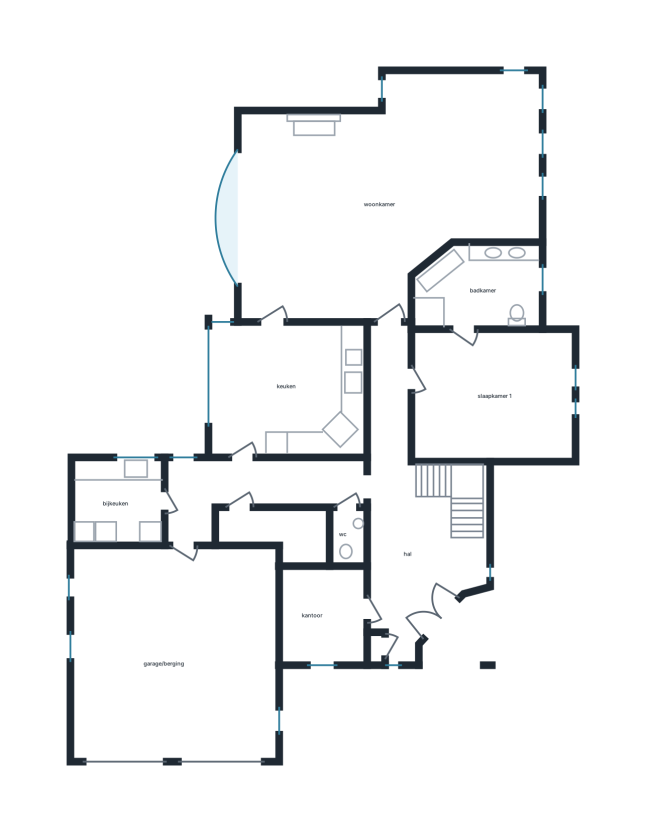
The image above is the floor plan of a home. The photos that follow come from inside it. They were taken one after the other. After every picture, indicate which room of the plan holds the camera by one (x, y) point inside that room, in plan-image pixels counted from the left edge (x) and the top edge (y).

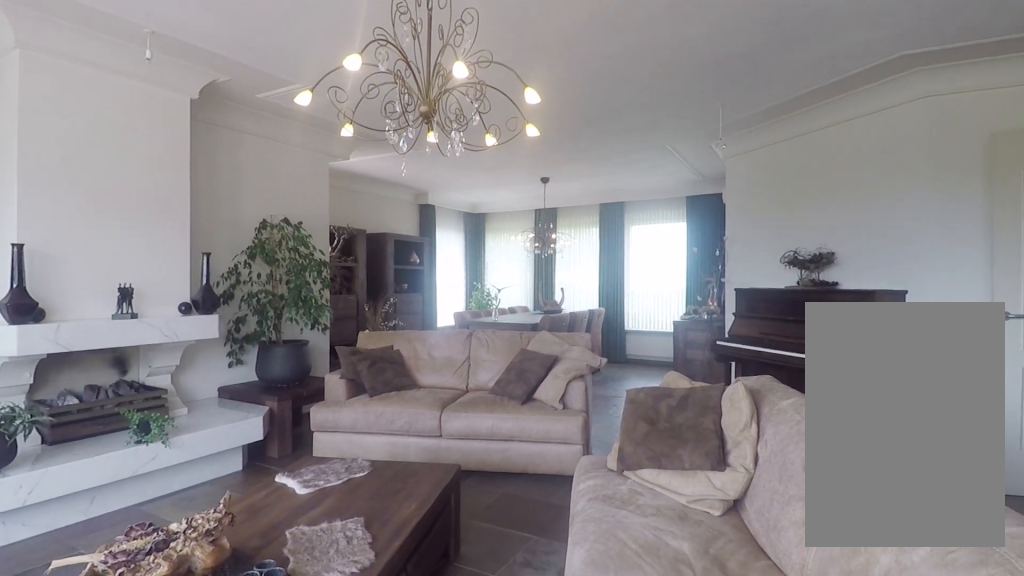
(376, 194)
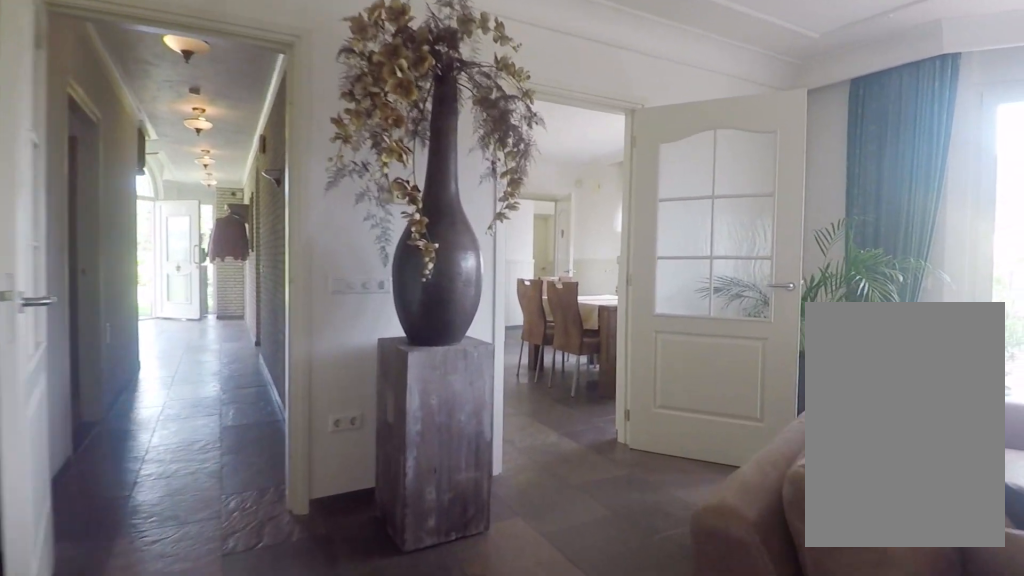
(376, 194)
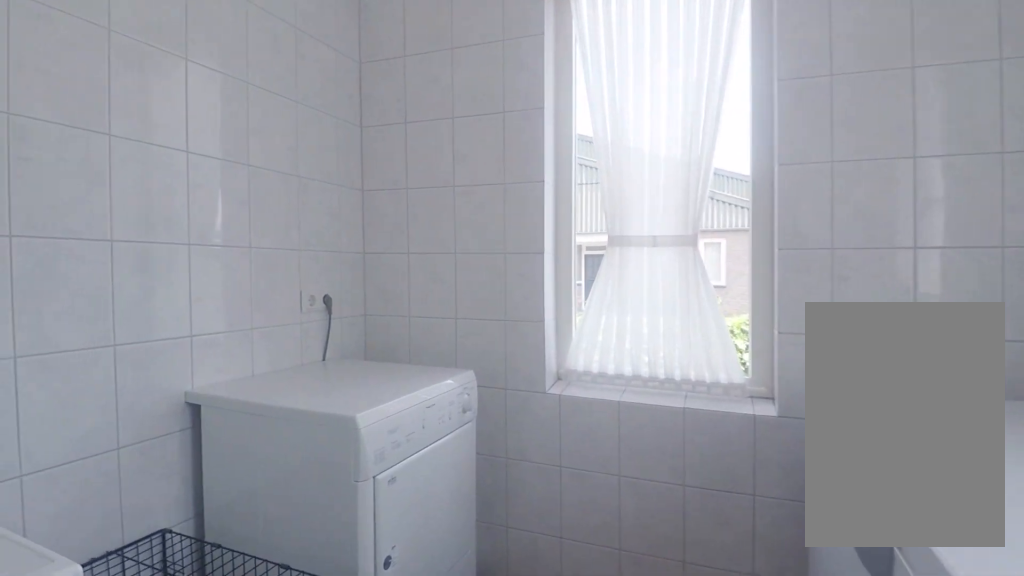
(119, 502)
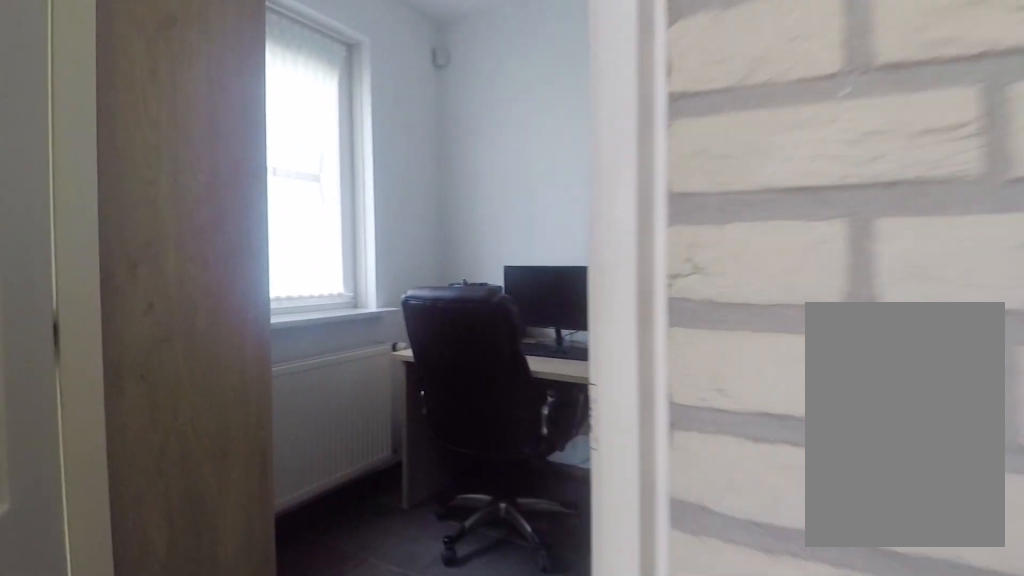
(407, 514)
